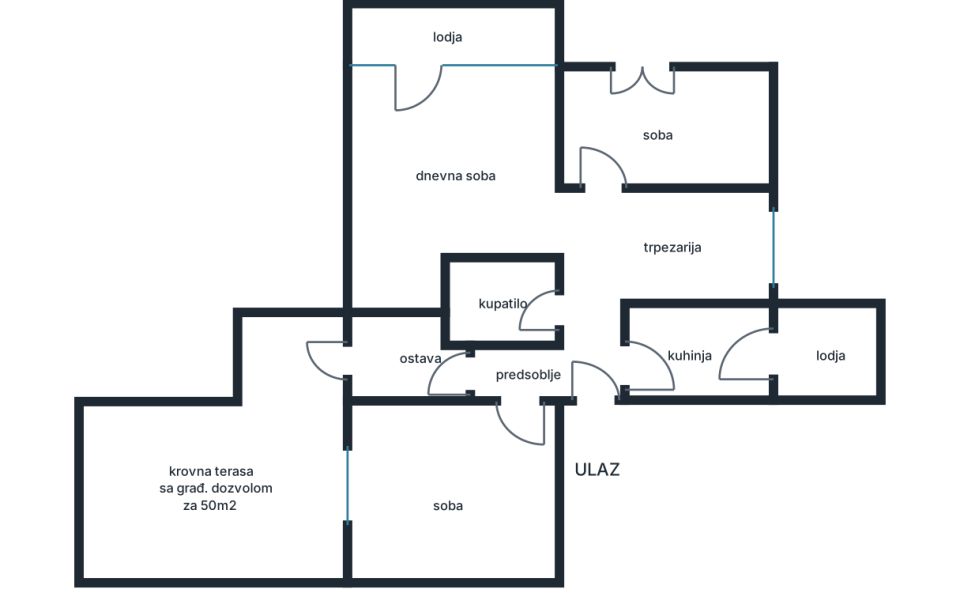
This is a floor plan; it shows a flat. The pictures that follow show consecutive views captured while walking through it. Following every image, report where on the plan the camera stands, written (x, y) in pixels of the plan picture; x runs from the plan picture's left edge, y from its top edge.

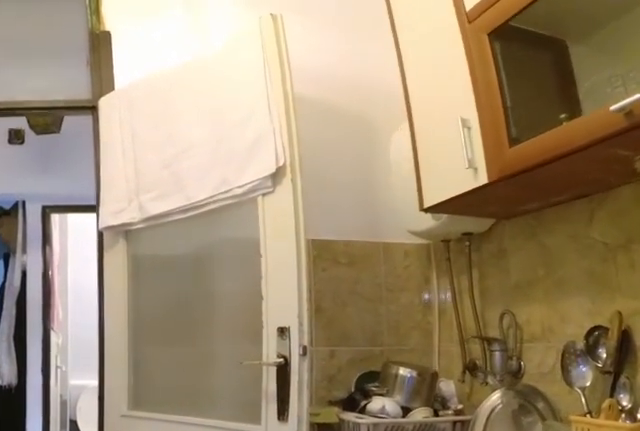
(749, 357)
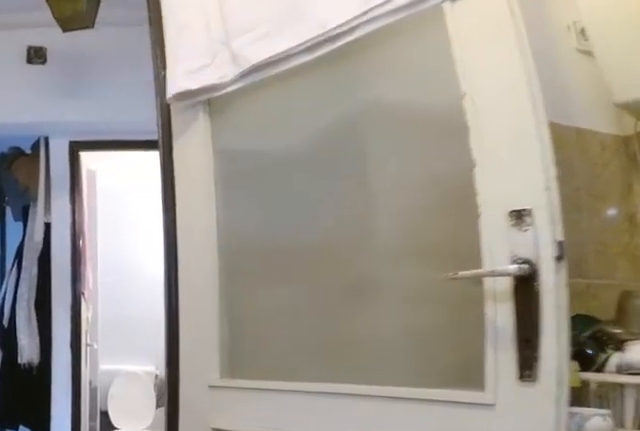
(702, 357)
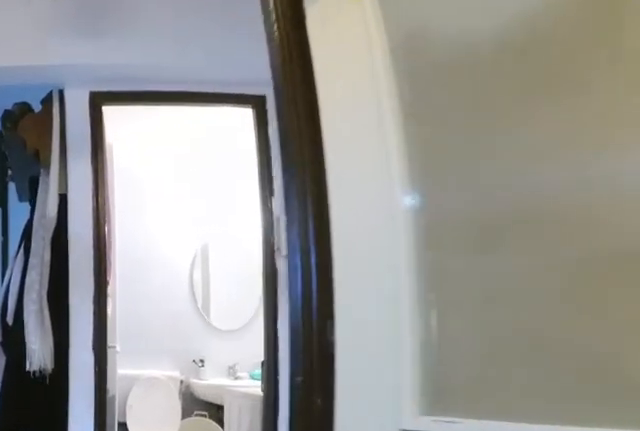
(679, 357)
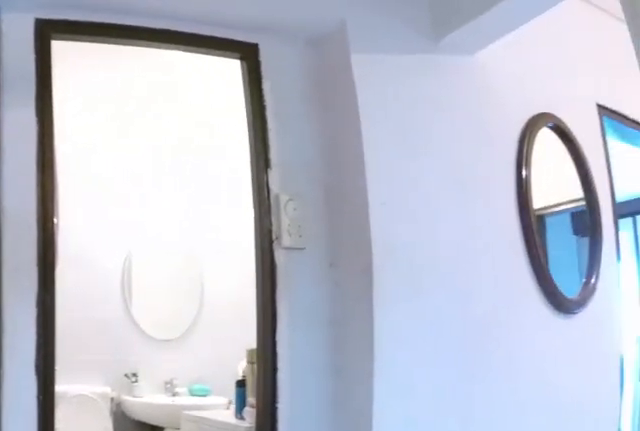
(649, 357)
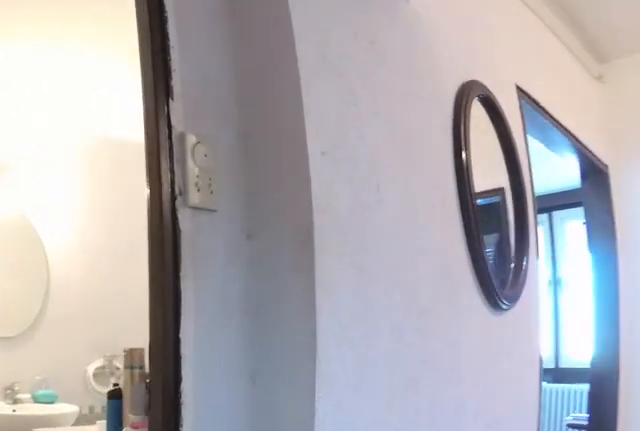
(636, 352)
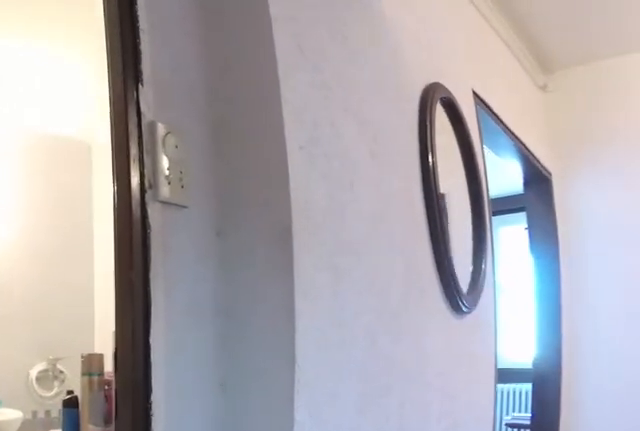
(631, 350)
